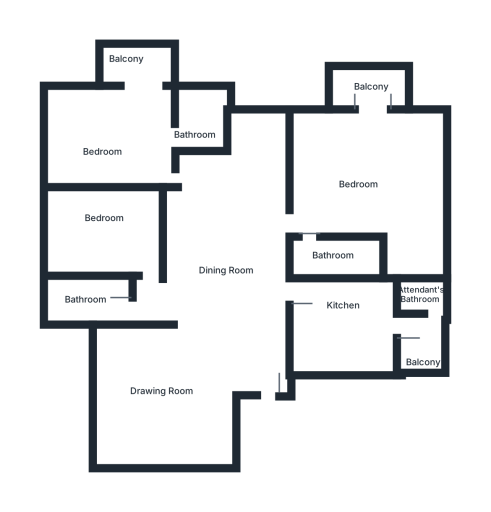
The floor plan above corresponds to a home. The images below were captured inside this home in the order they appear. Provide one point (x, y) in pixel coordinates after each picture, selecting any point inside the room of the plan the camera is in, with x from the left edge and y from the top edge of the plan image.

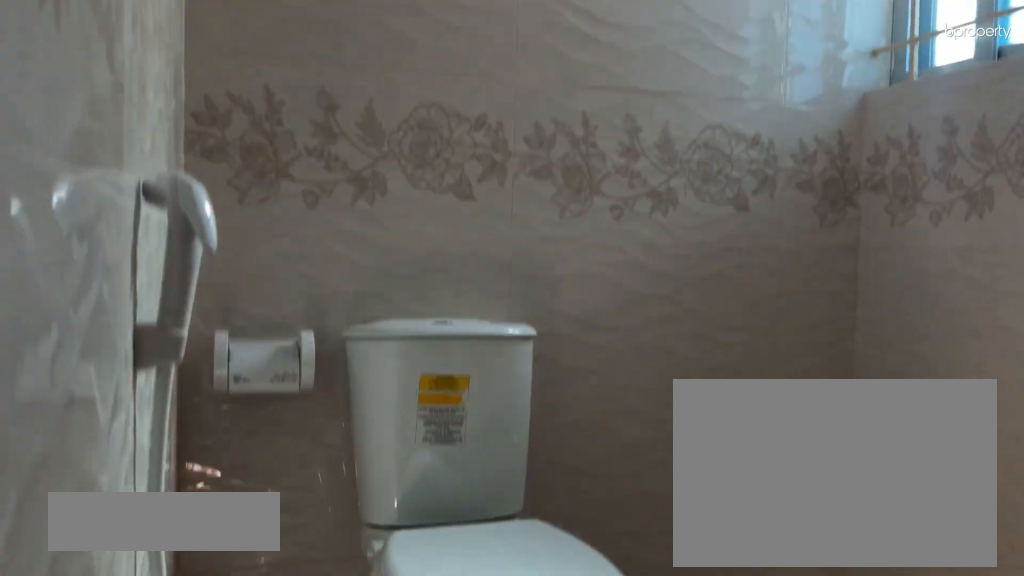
(202, 125)
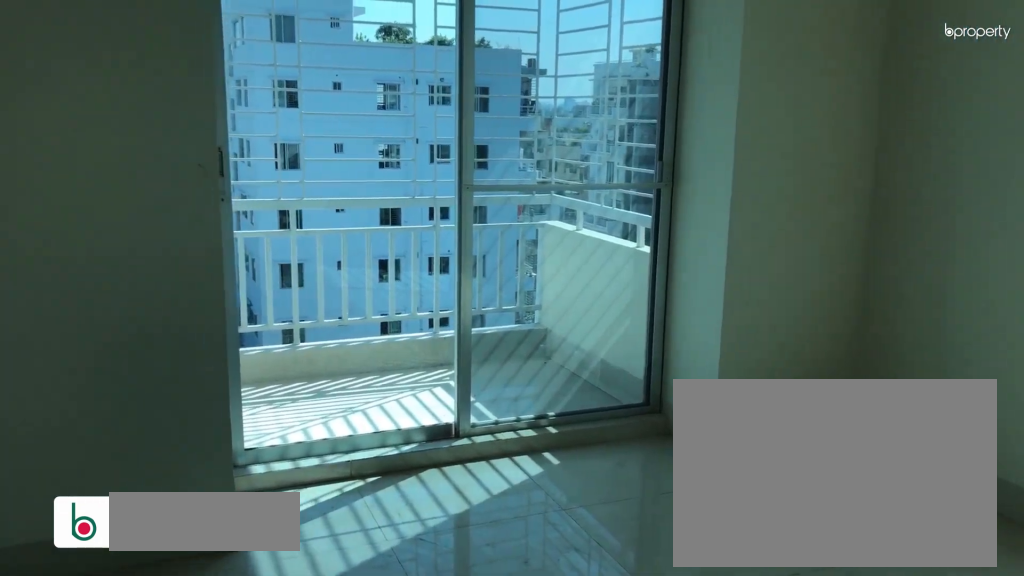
(368, 180)
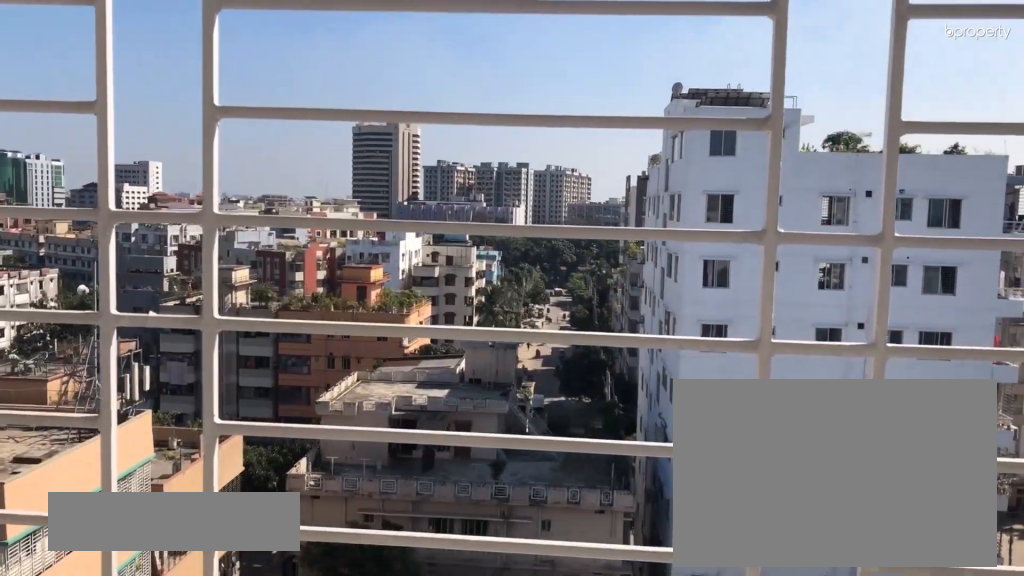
(372, 91)
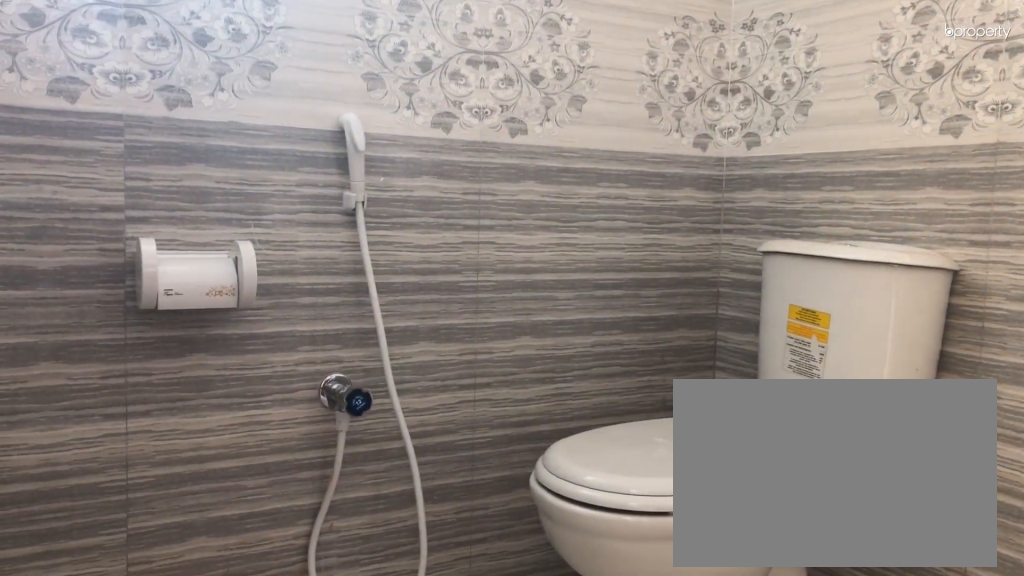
(335, 256)
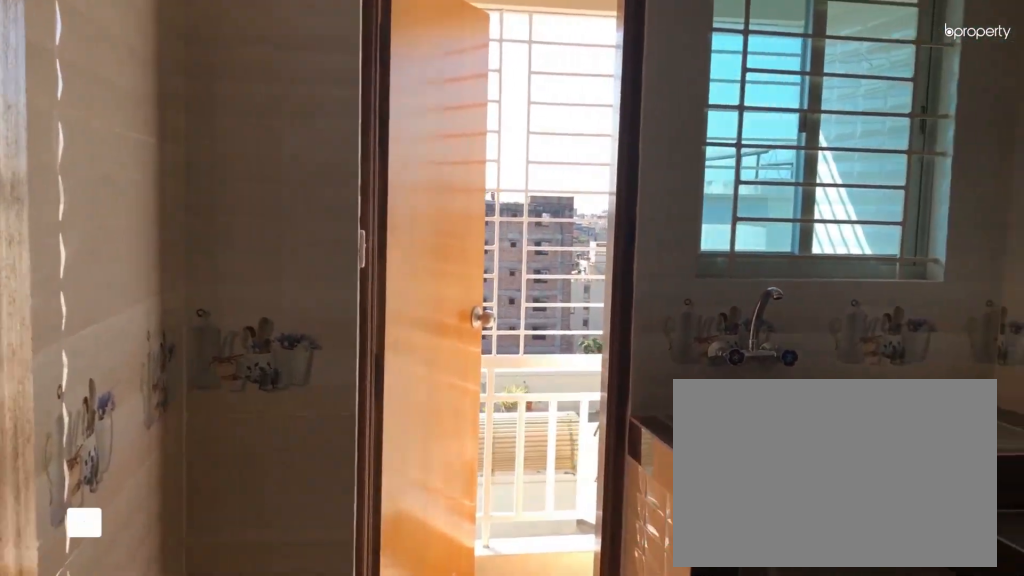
(347, 329)
